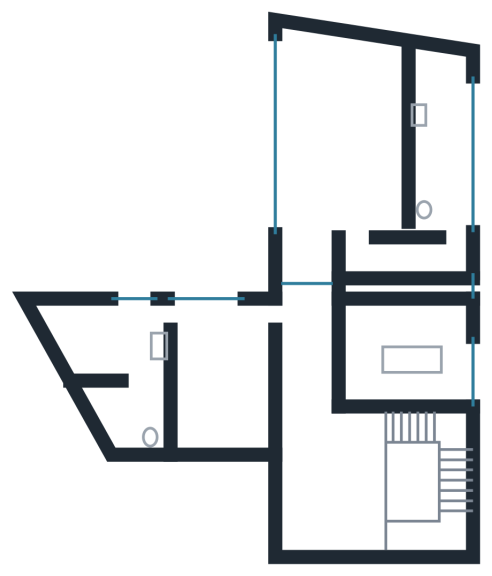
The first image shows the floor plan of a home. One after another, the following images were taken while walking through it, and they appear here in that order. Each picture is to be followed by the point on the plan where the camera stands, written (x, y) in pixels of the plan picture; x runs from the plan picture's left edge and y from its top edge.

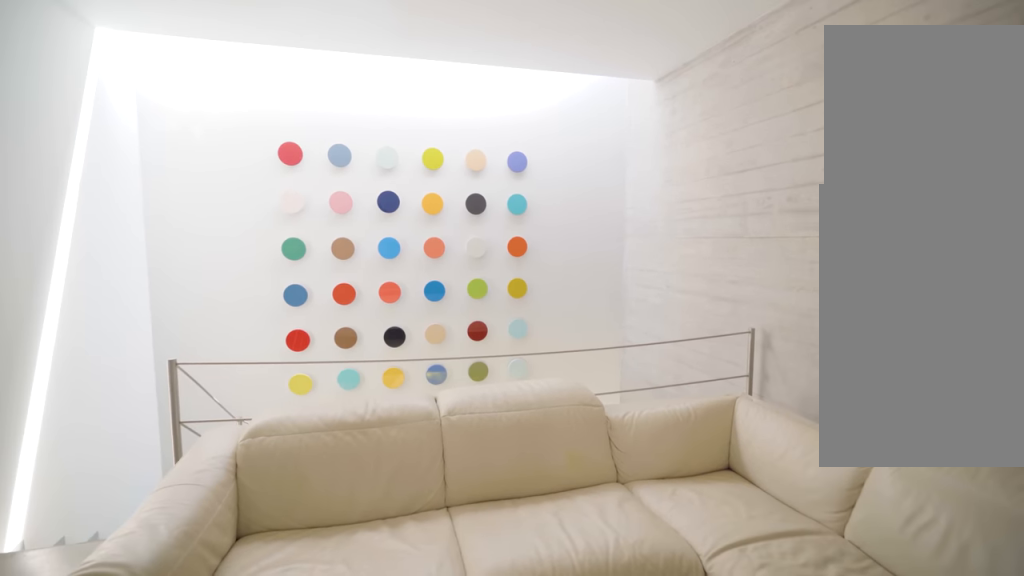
(321, 432)
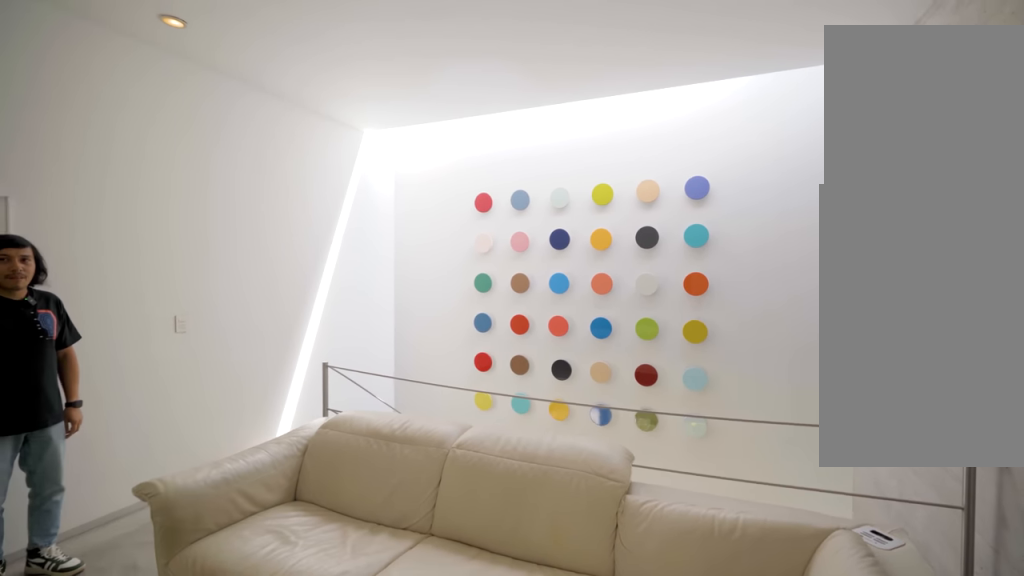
(319, 486)
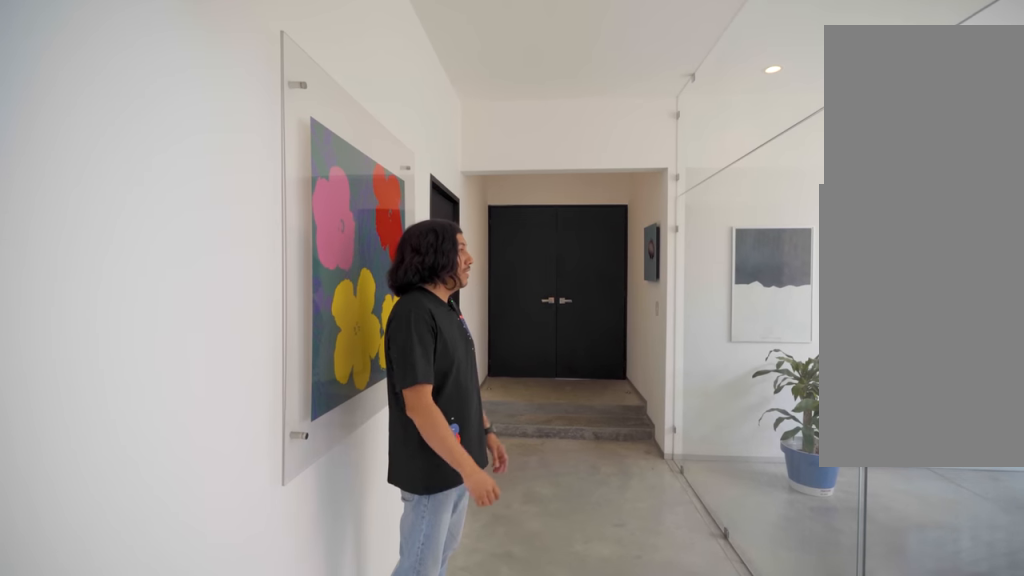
(307, 388)
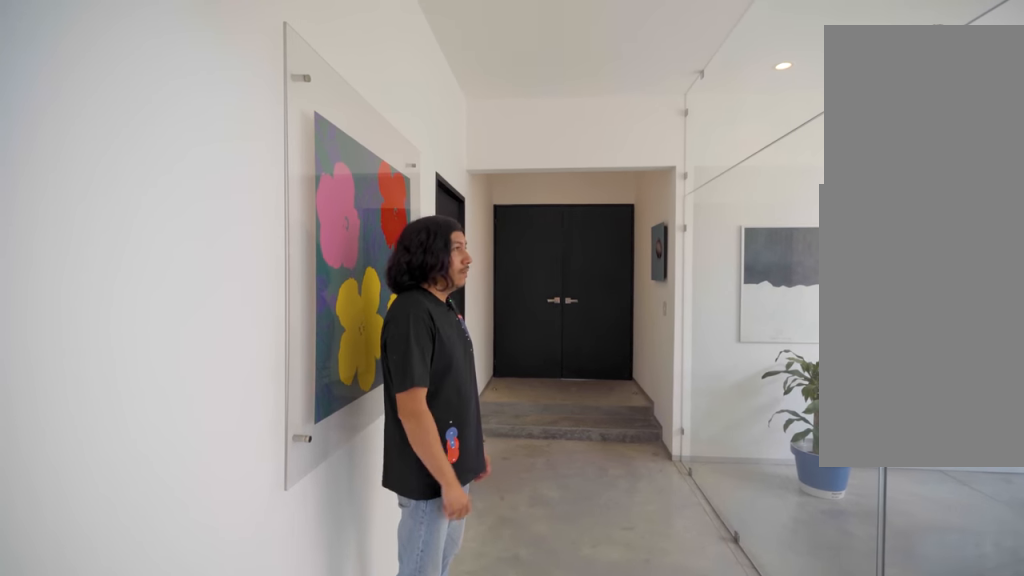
(308, 388)
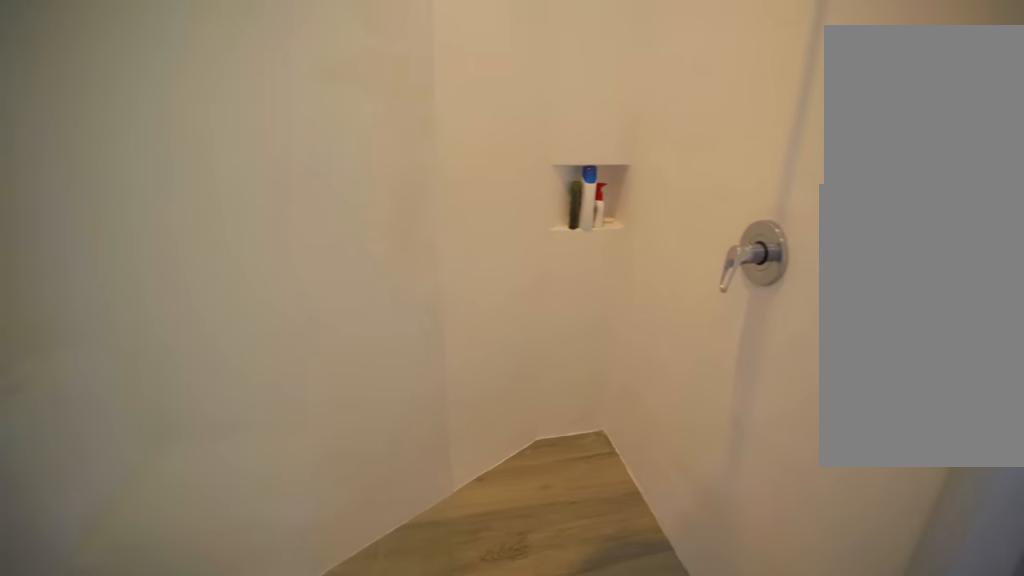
(141, 387)
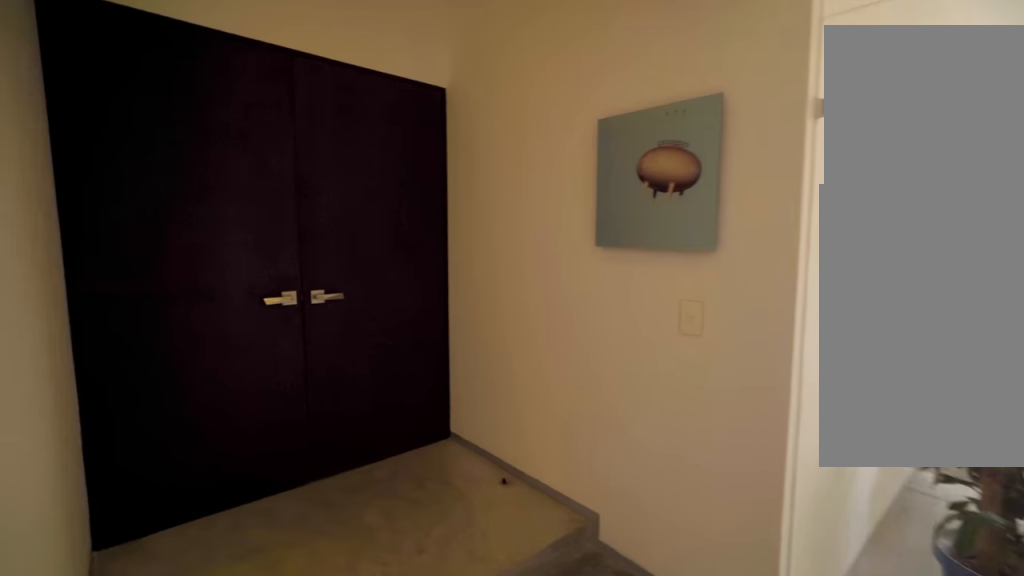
(242, 326)
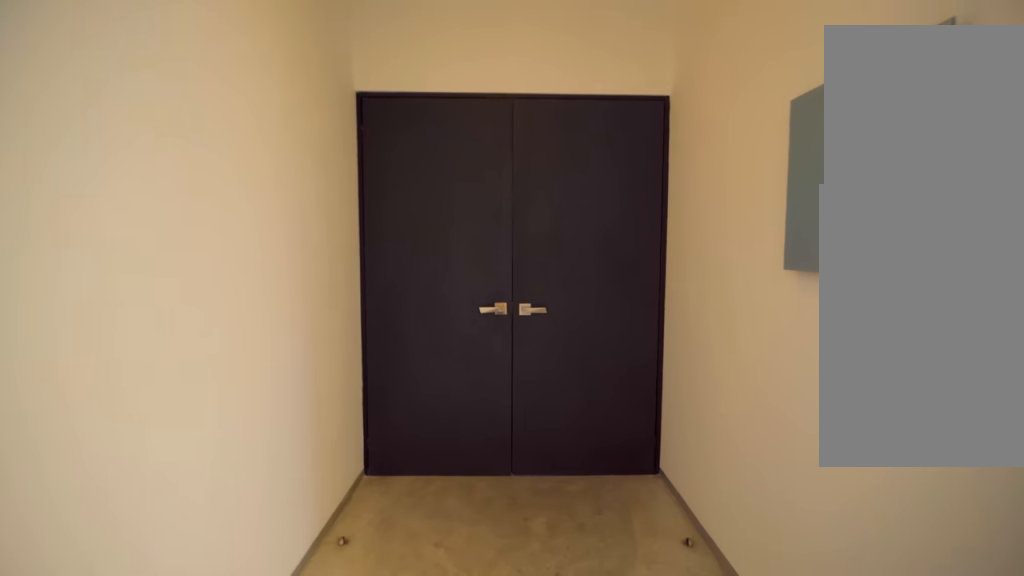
(283, 317)
